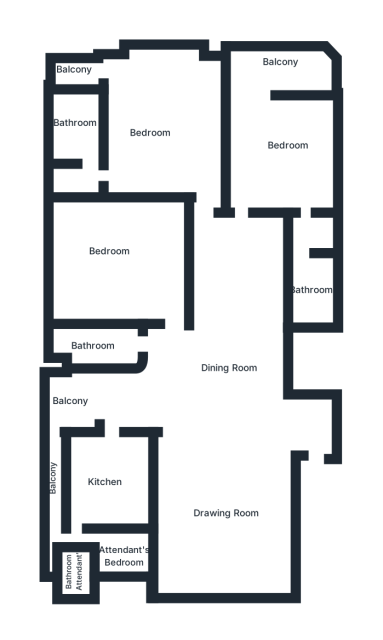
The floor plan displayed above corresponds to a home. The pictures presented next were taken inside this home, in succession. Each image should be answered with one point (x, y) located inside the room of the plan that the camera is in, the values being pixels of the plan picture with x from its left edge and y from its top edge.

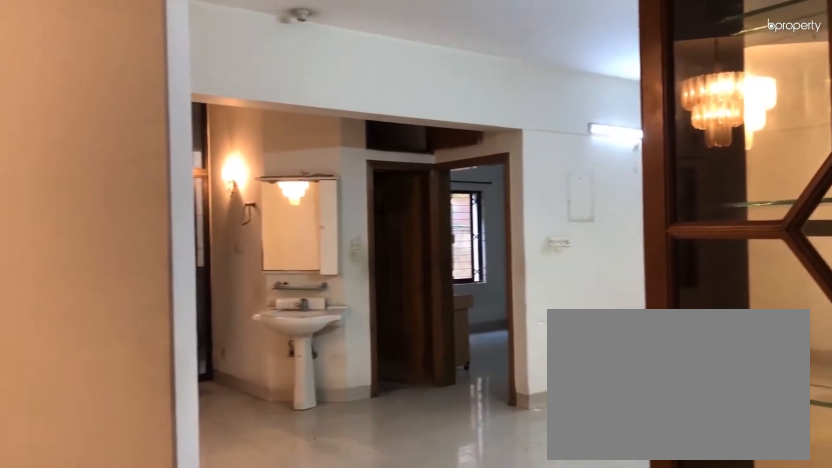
(230, 505)
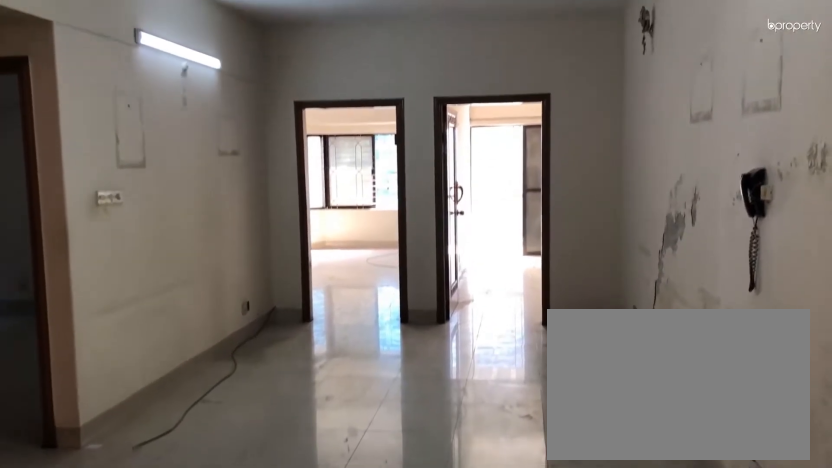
(206, 395)
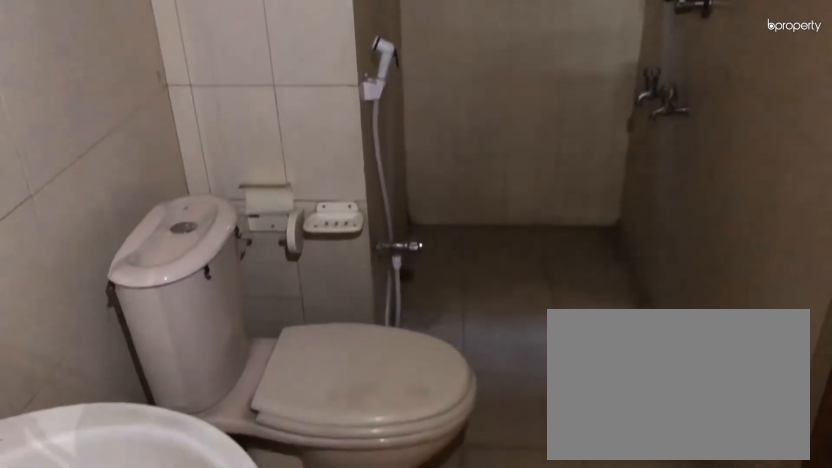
(94, 347)
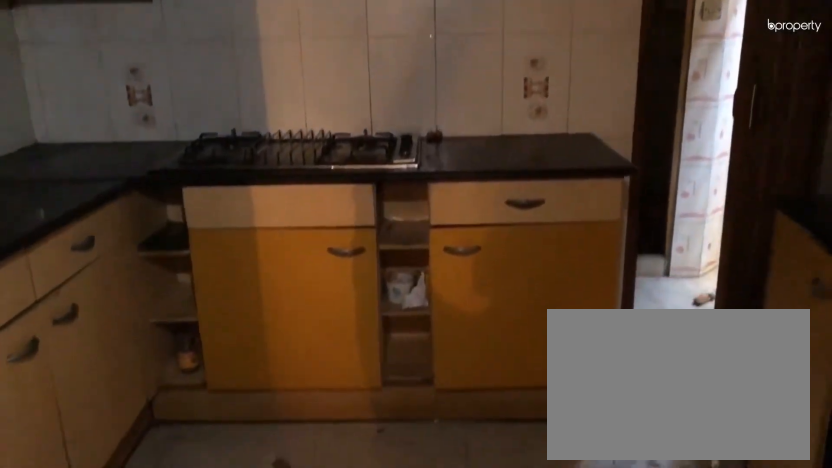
(107, 482)
